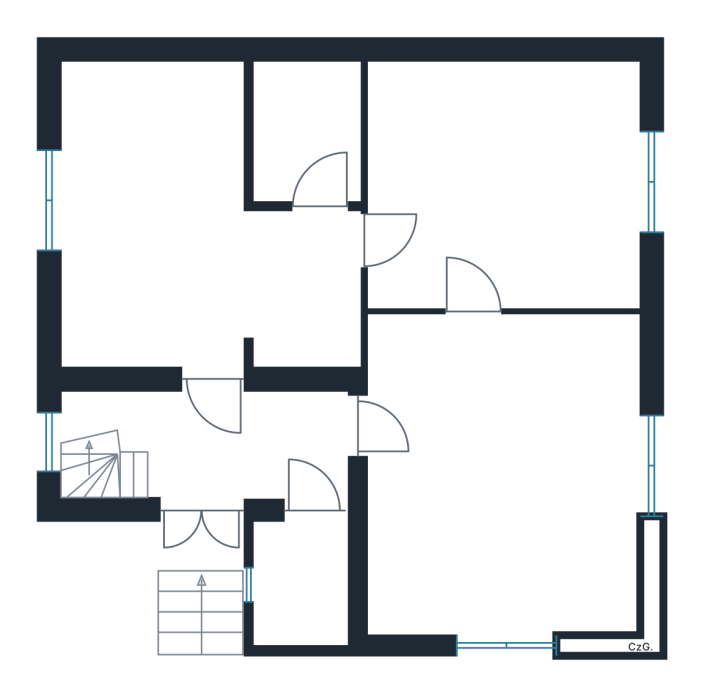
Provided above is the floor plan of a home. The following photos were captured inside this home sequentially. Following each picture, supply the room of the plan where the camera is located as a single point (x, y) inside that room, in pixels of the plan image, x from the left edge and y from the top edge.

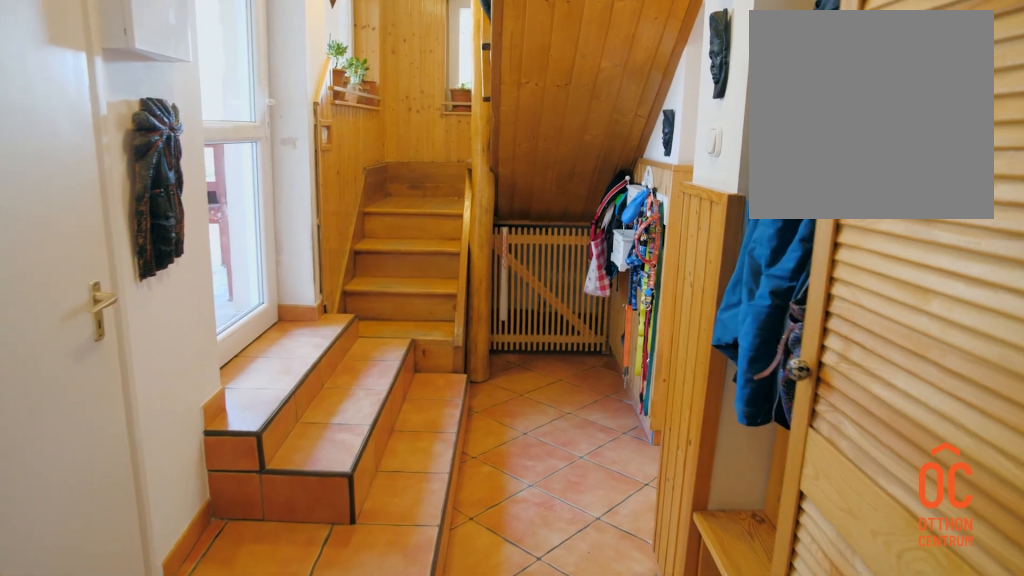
(208, 443)
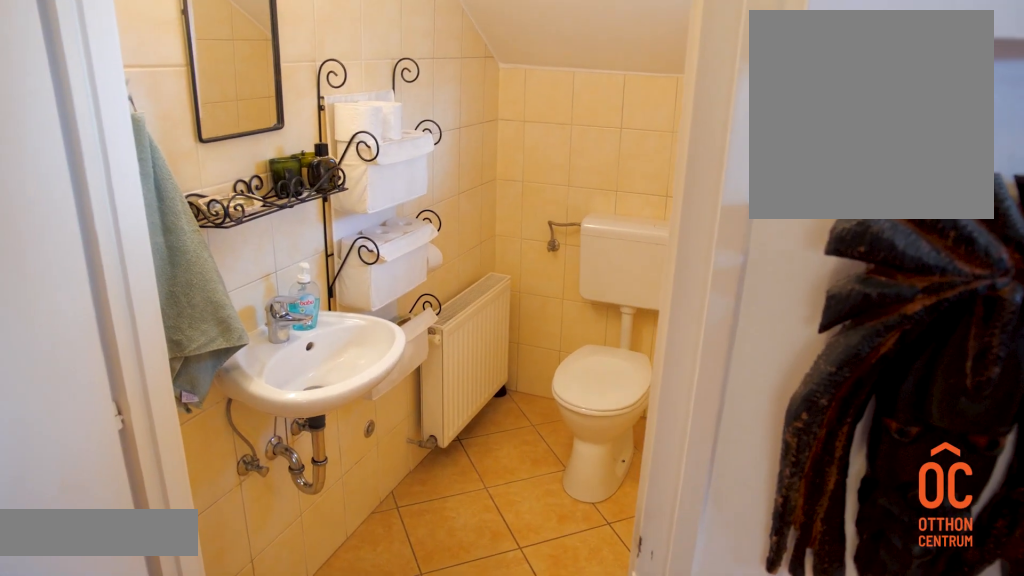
(304, 593)
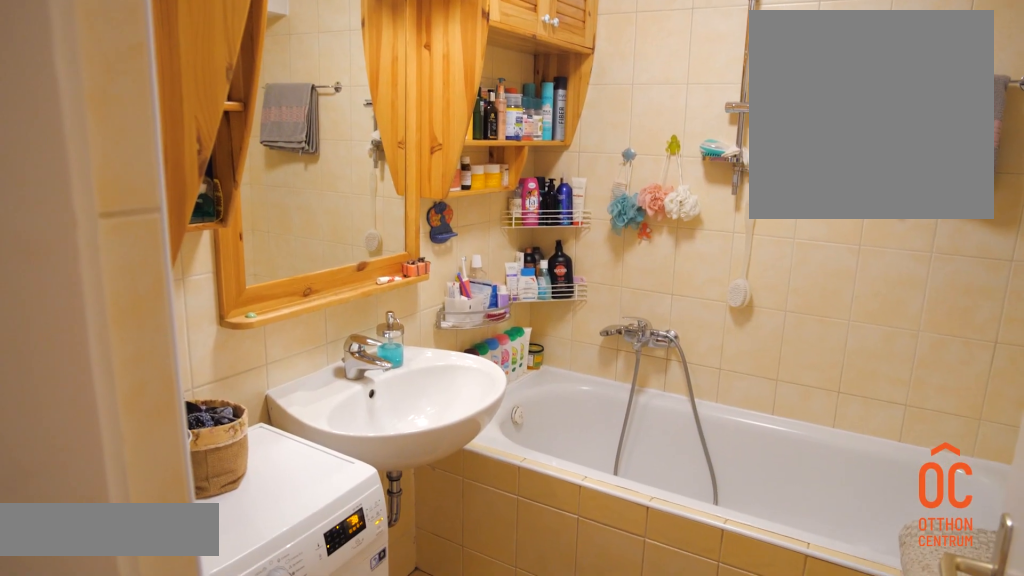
(301, 139)
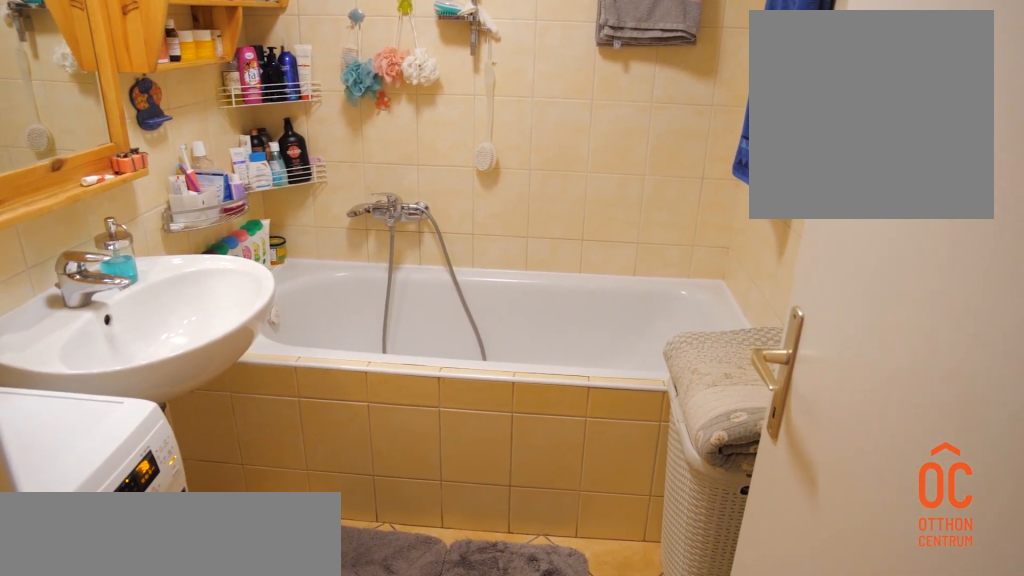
(301, 140)
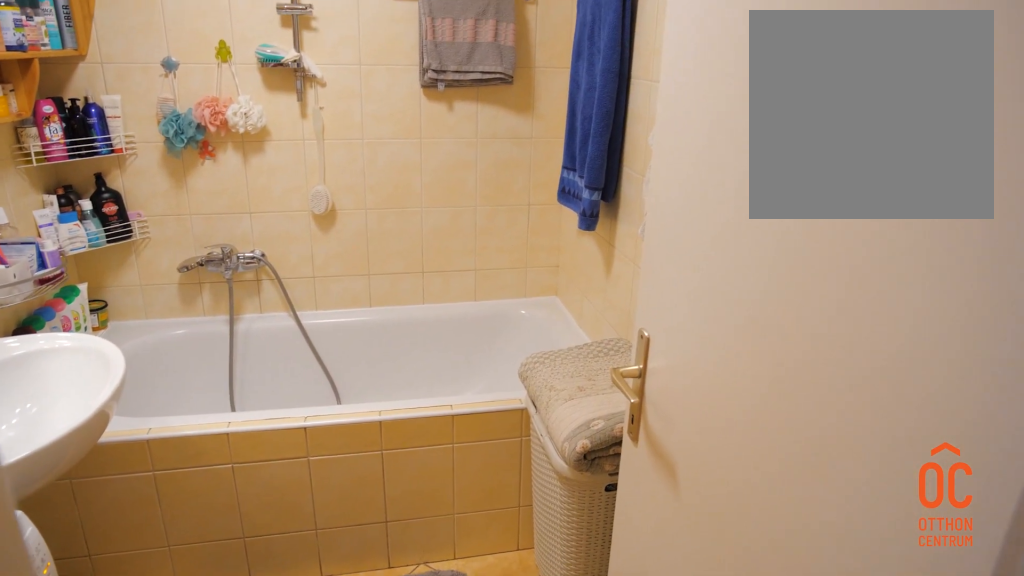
(301, 139)
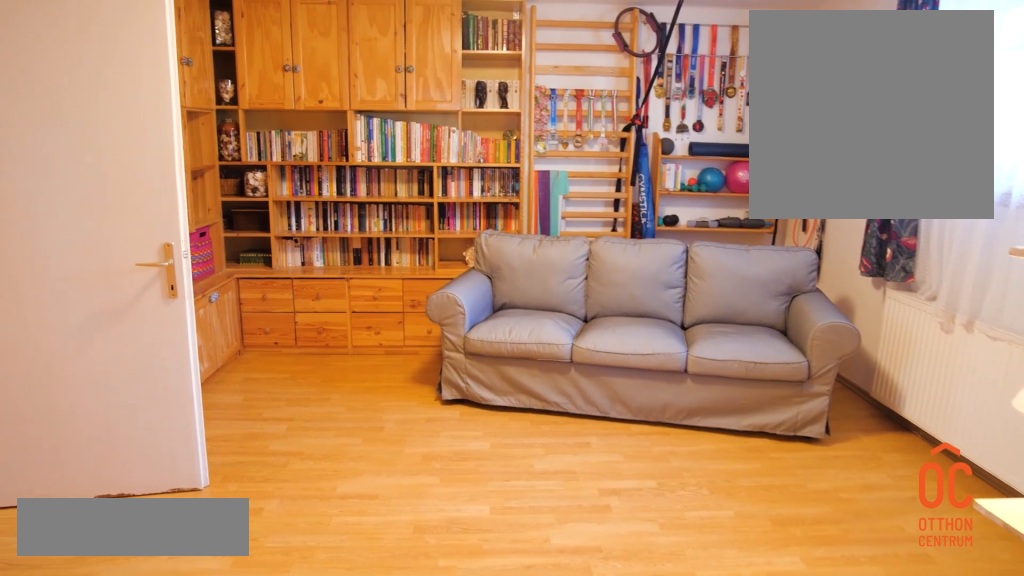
(517, 190)
